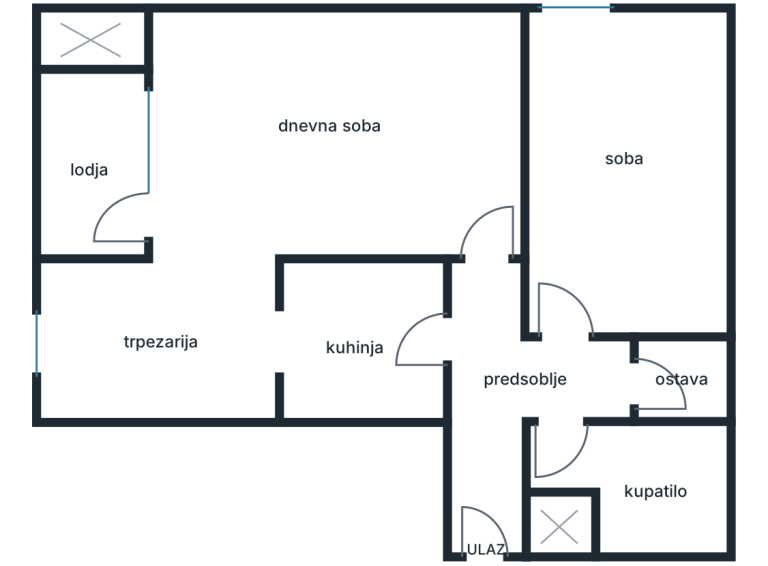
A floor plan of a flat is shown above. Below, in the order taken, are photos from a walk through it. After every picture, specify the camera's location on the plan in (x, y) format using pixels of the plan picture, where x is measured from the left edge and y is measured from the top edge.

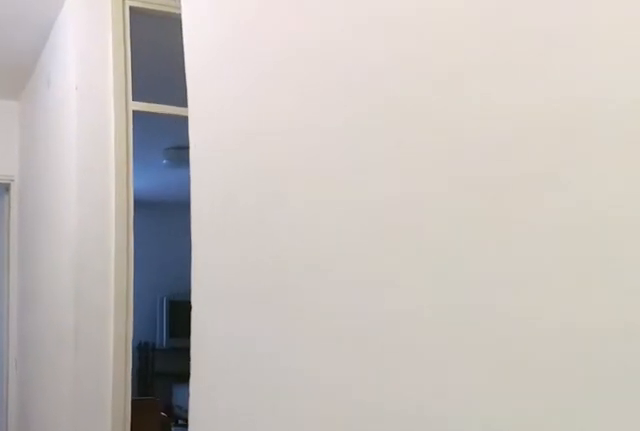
(494, 496)
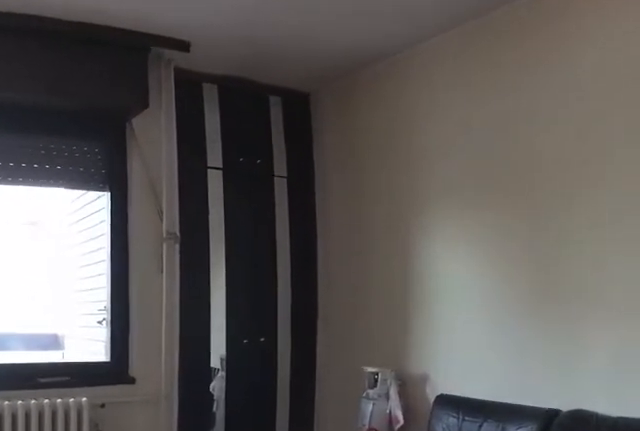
(327, 196)
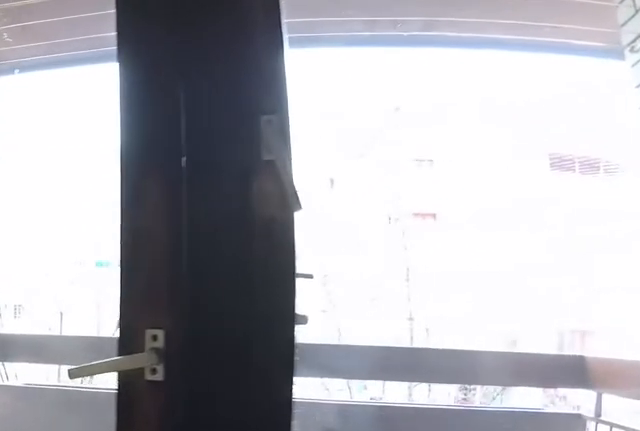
(203, 183)
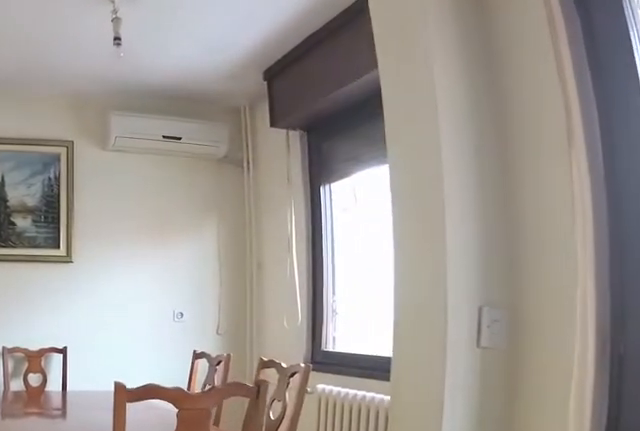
(187, 191)
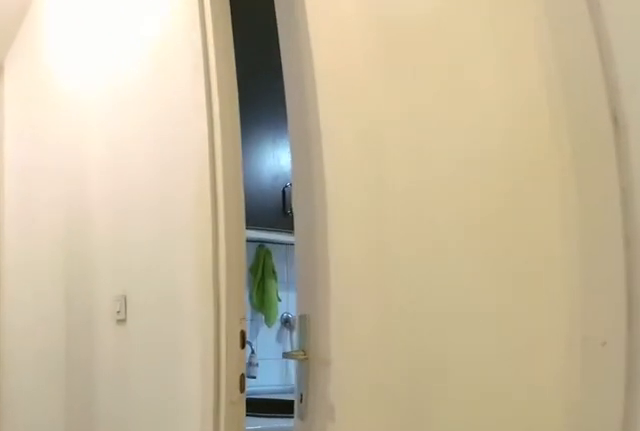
(474, 272)
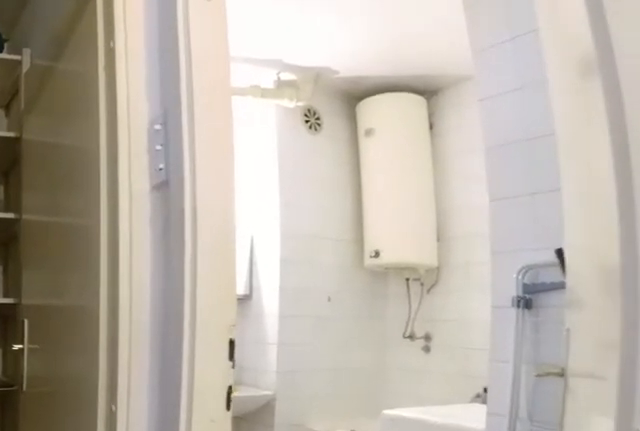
(453, 368)
